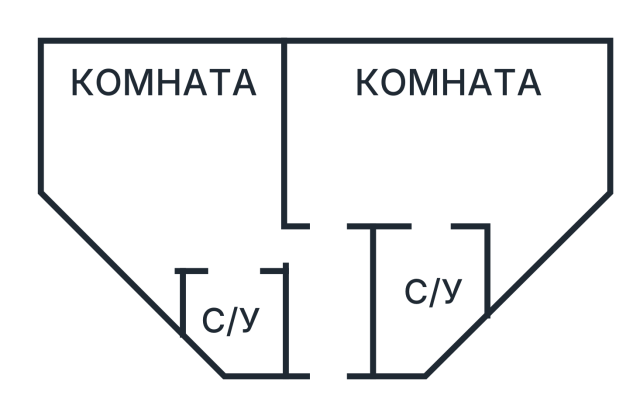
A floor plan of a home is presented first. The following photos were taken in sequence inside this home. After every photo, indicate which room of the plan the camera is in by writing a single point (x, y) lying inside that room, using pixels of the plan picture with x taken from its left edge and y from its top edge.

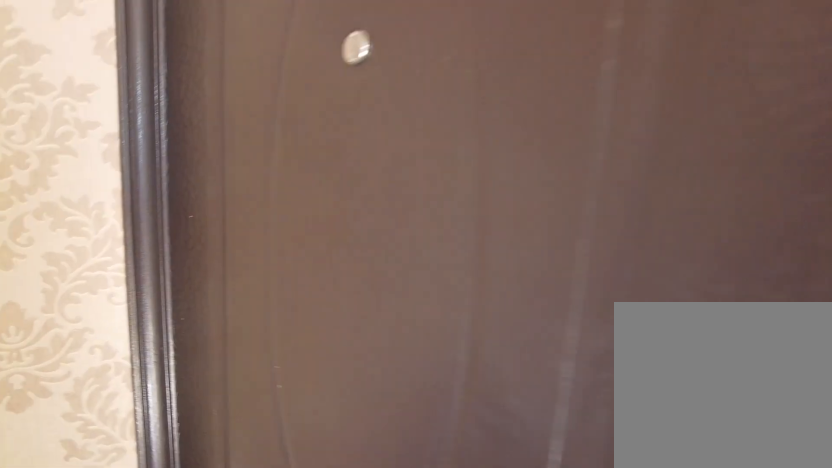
(268, 246)
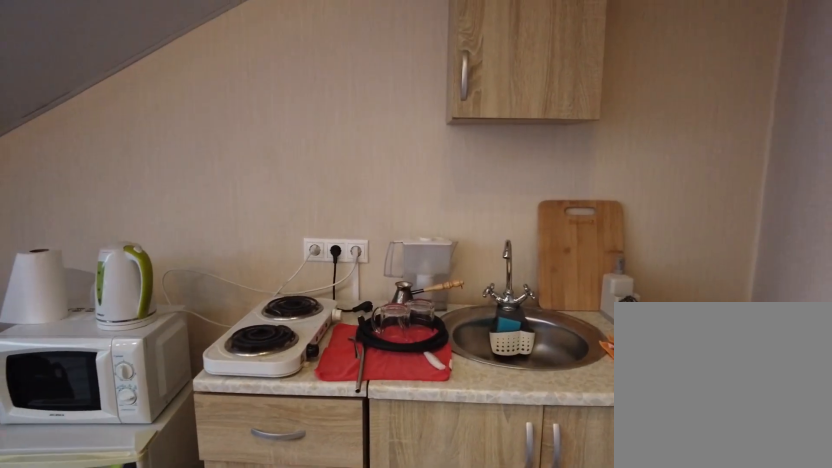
(359, 194)
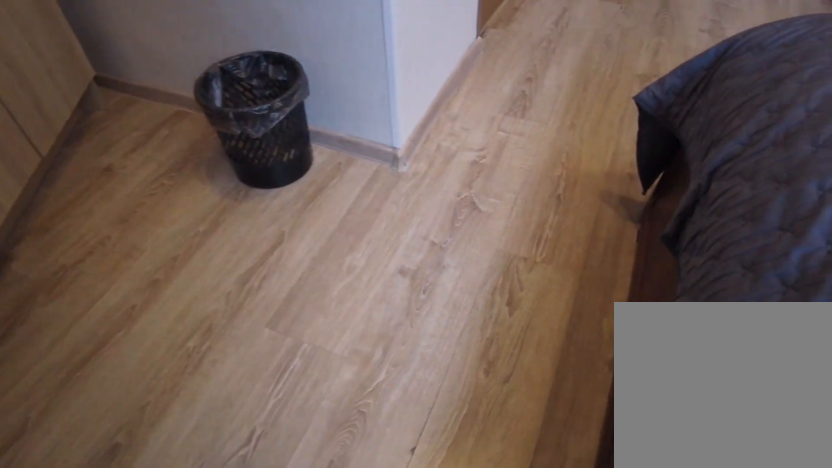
(578, 167)
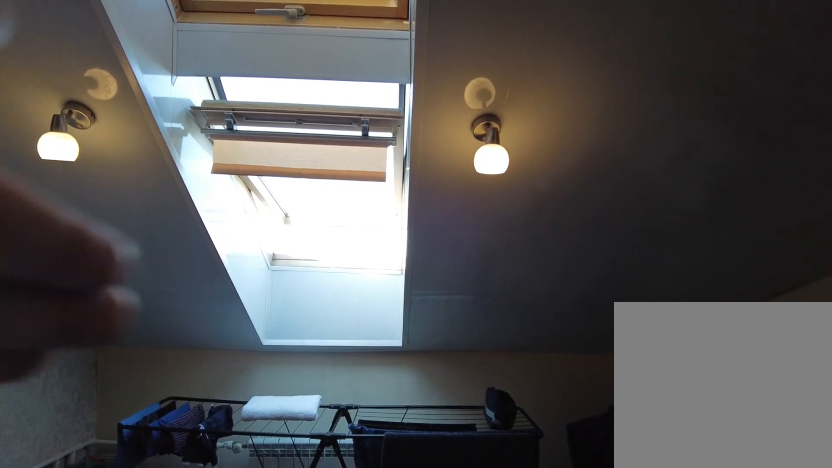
(435, 202)
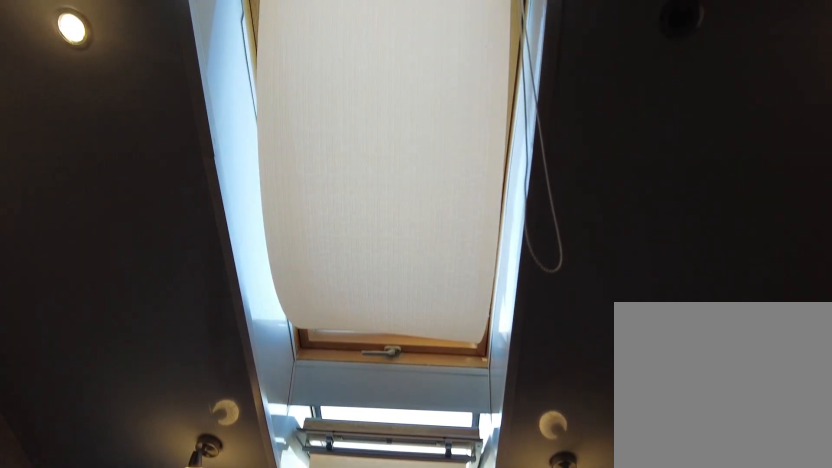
(435, 202)
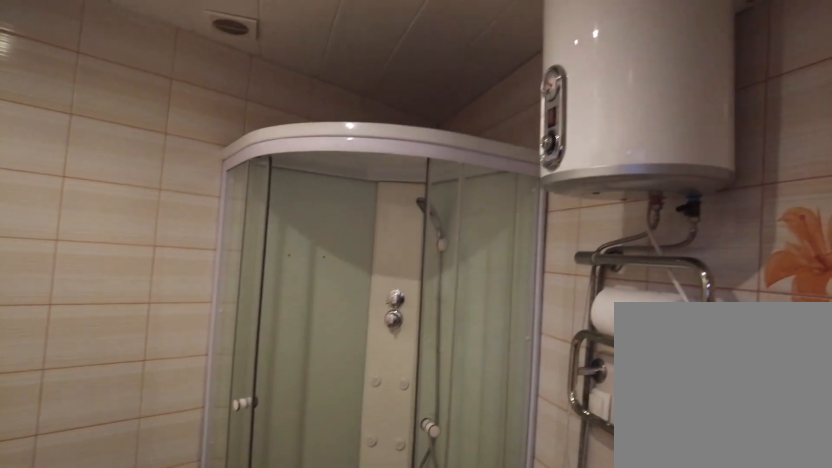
(441, 265)
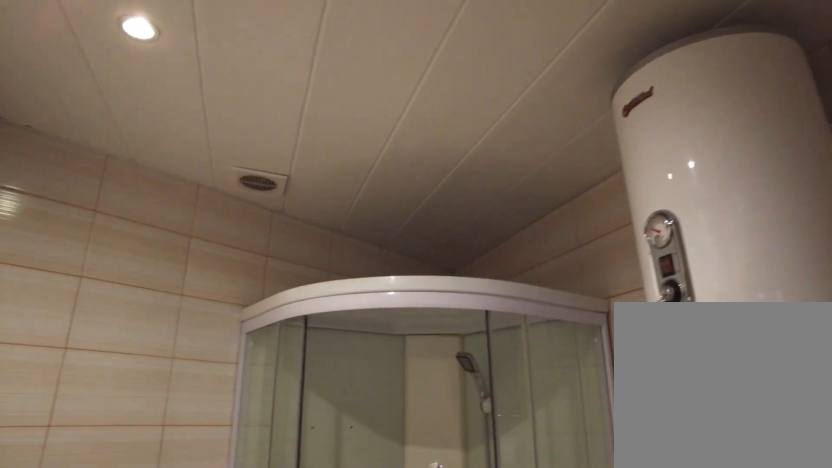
(441, 265)
